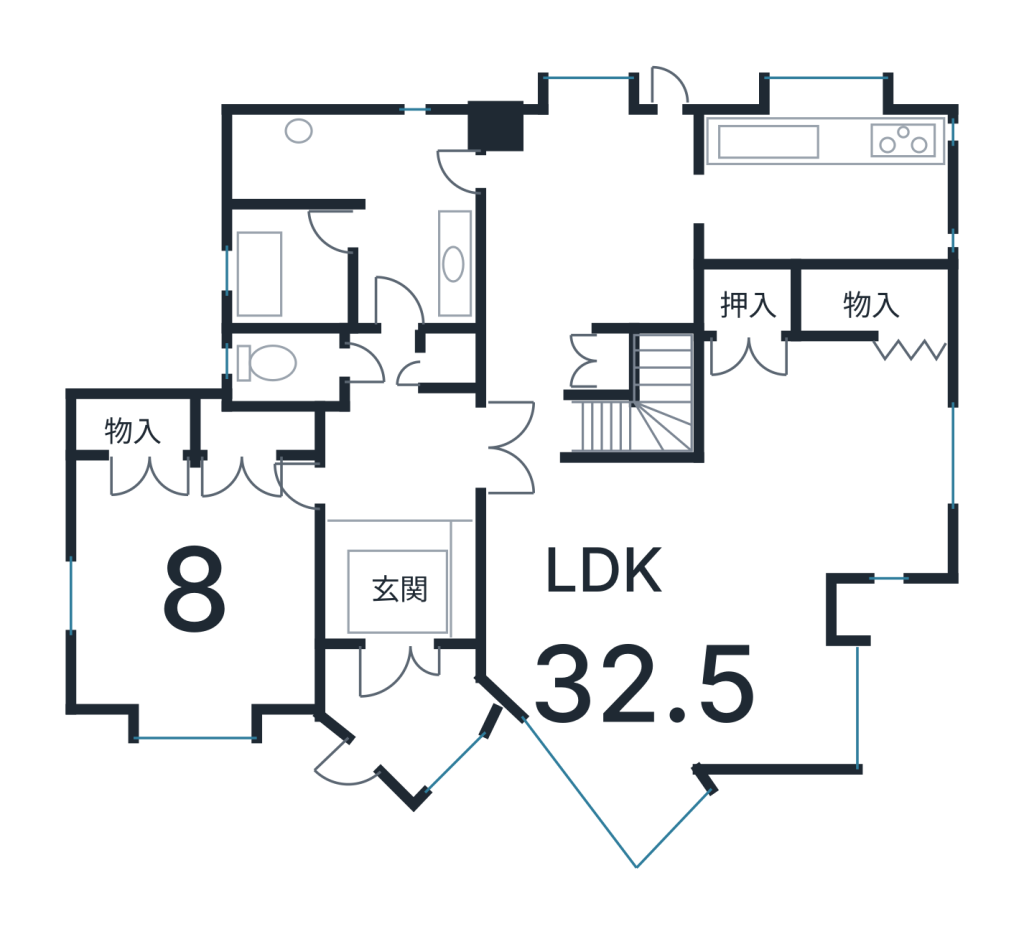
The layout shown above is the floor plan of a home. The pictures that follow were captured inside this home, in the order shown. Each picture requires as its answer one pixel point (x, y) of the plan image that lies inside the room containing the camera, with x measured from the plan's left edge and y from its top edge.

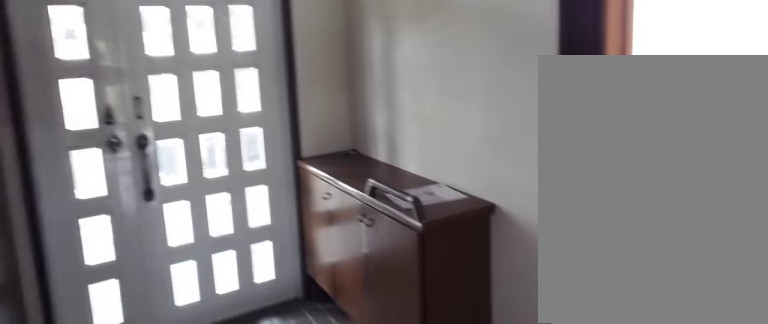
(394, 583)
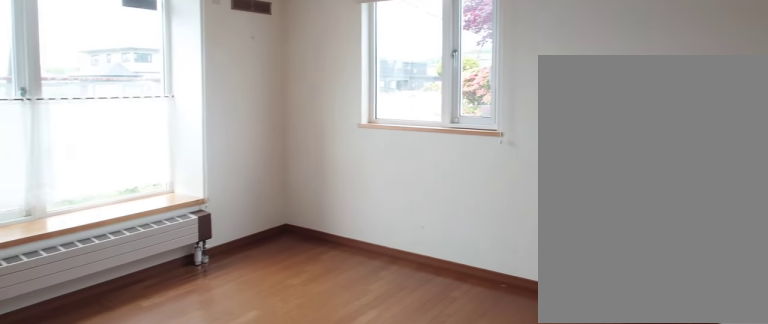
(187, 590)
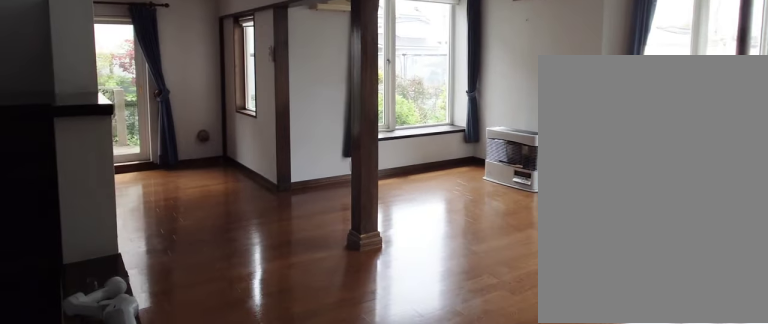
(674, 592)
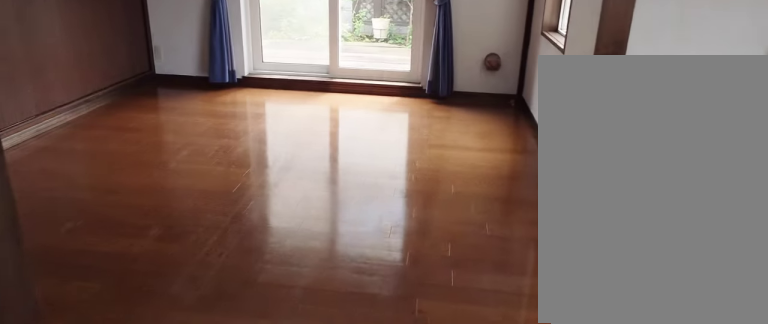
(674, 592)
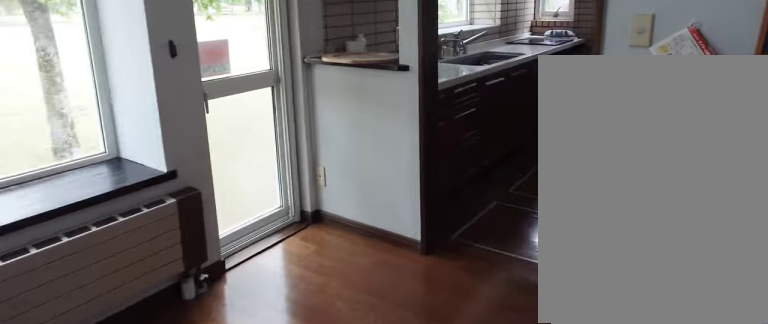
(720, 170)
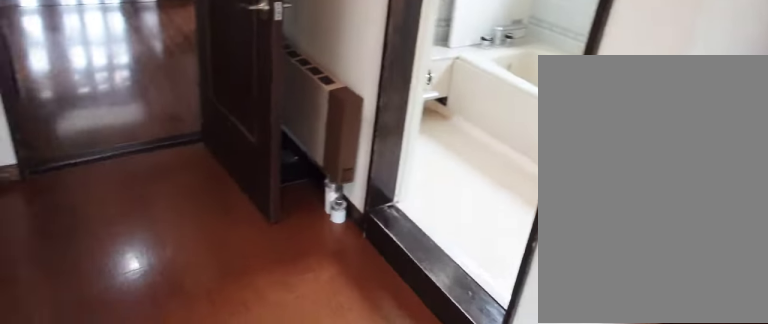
(402, 201)
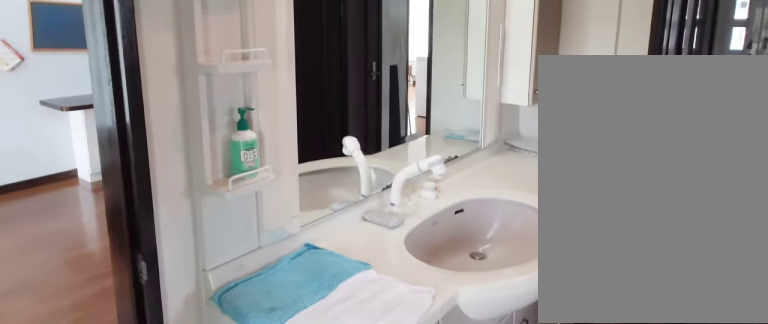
(402, 201)
